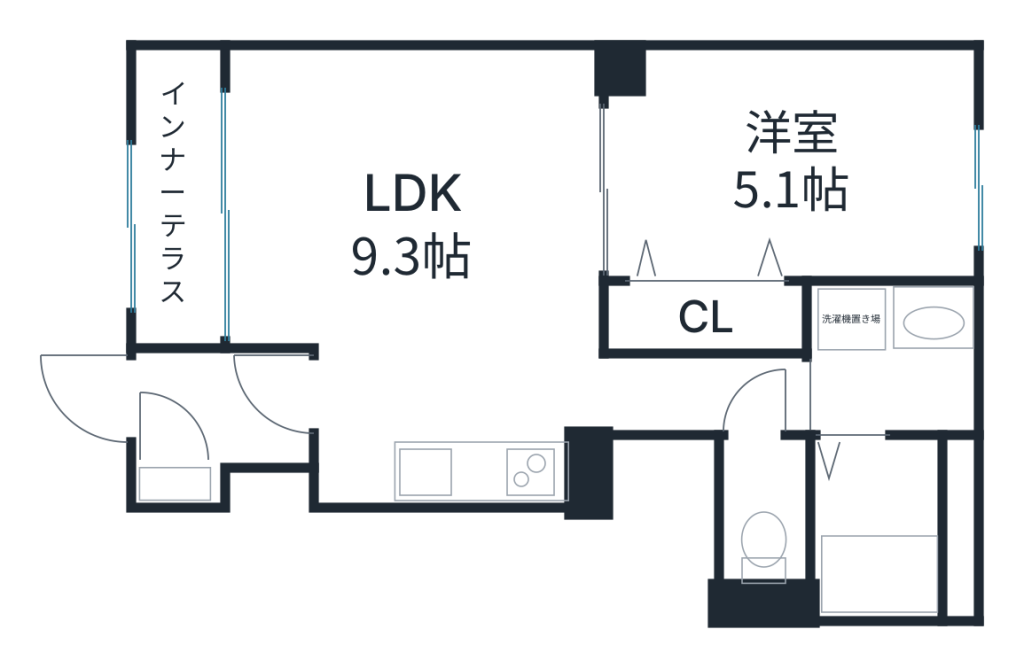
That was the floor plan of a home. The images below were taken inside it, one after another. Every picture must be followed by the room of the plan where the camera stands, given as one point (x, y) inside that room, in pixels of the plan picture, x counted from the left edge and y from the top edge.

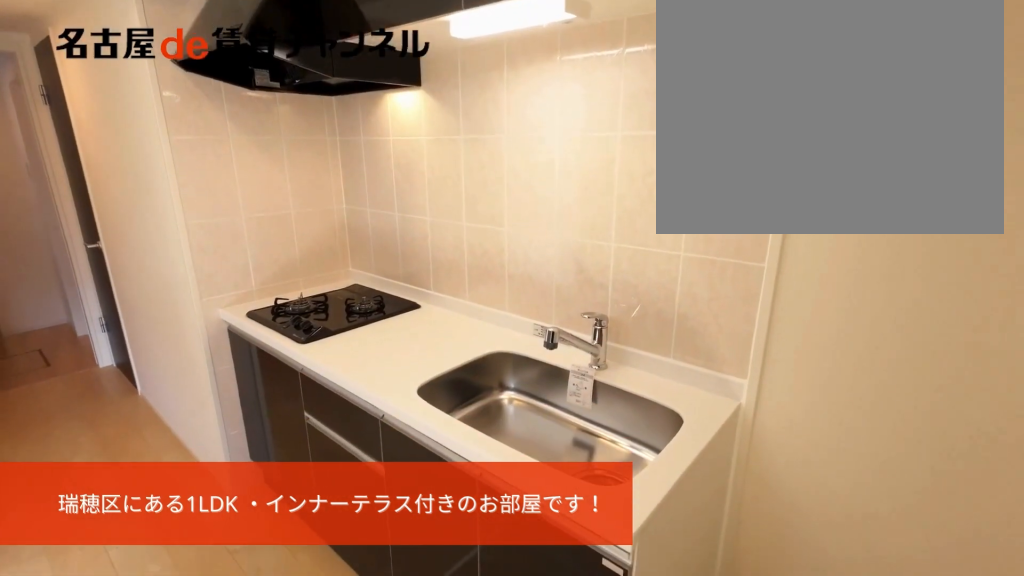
(496, 470)
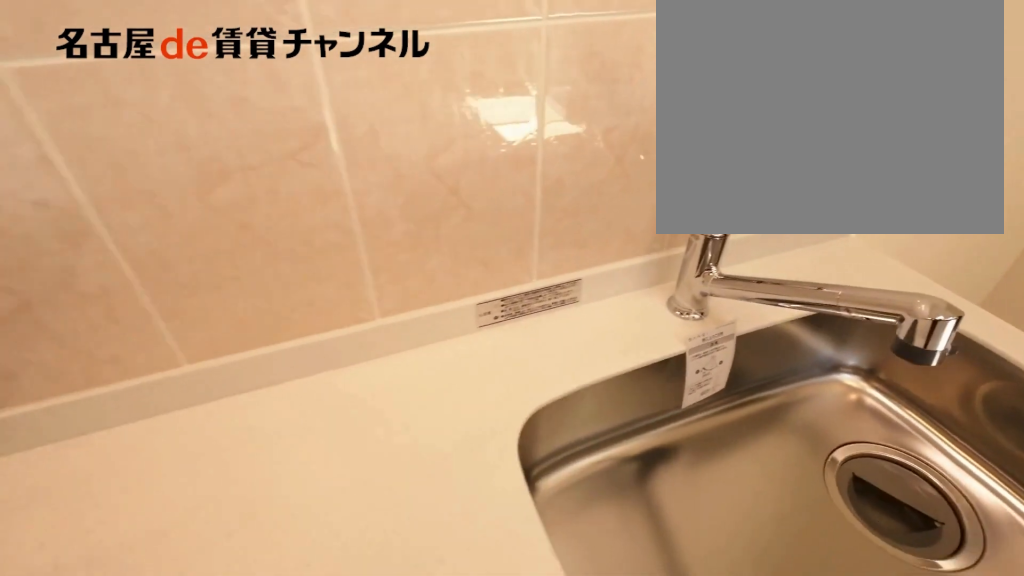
(496, 470)
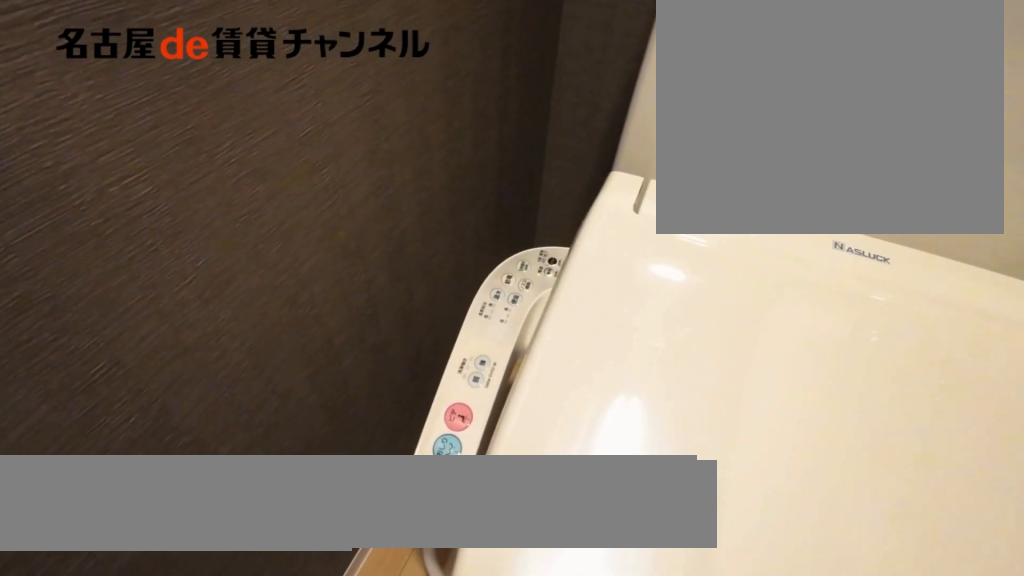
(762, 513)
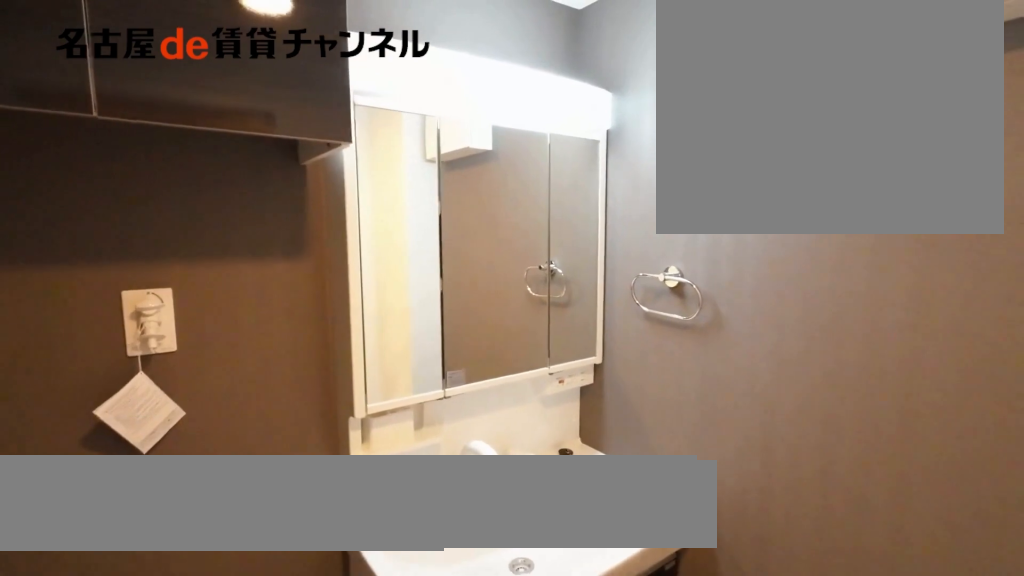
(890, 356)
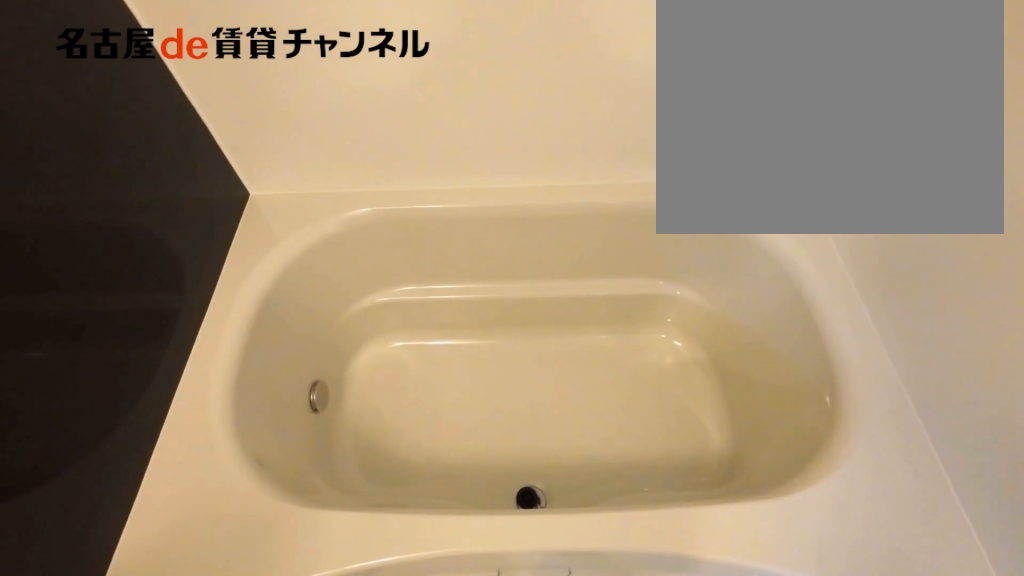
(890, 524)
